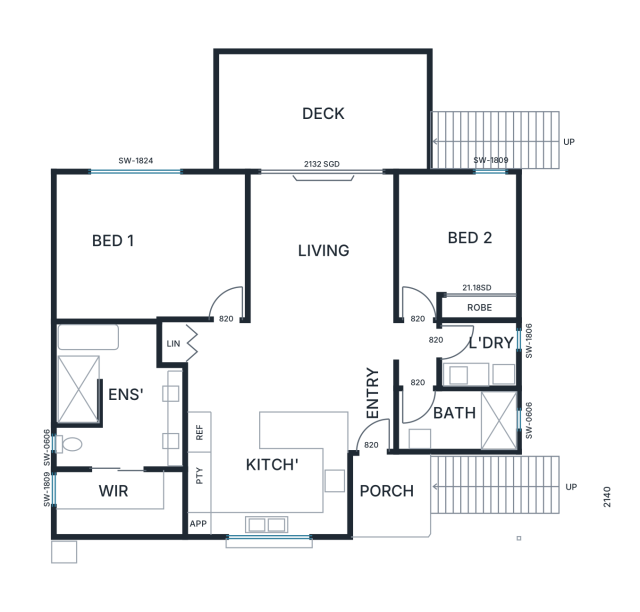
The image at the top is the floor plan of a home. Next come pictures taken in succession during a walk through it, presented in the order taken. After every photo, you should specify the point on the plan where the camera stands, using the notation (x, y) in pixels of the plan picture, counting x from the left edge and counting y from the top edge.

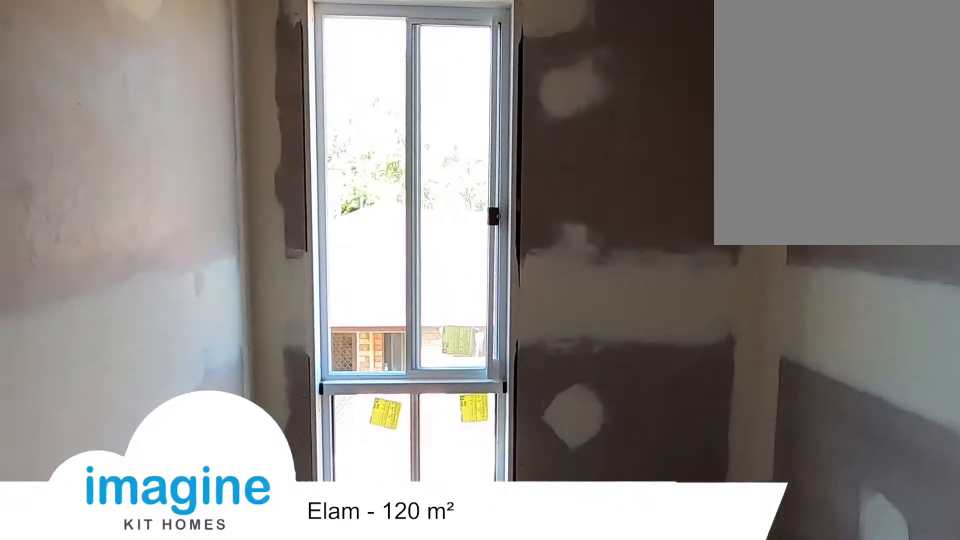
(430, 350)
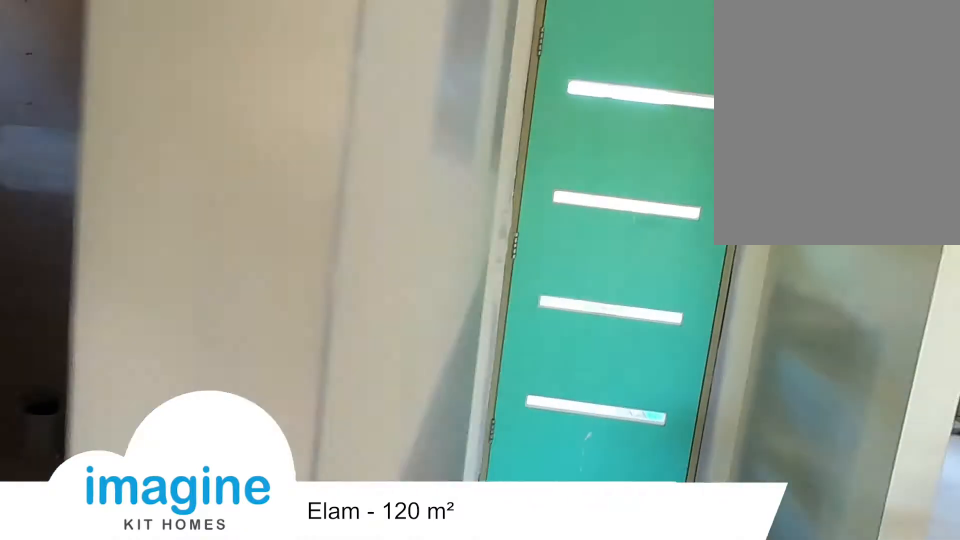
(383, 345)
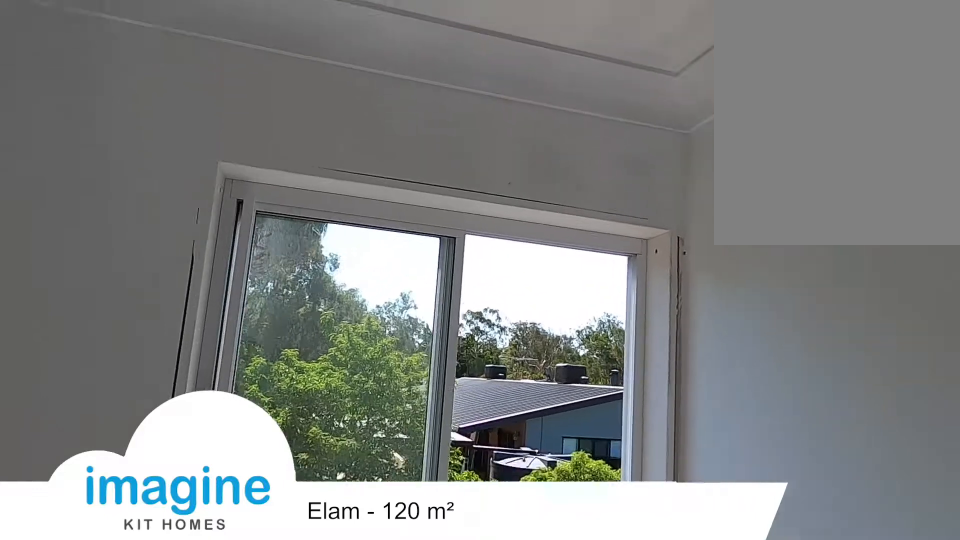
(123, 426)
